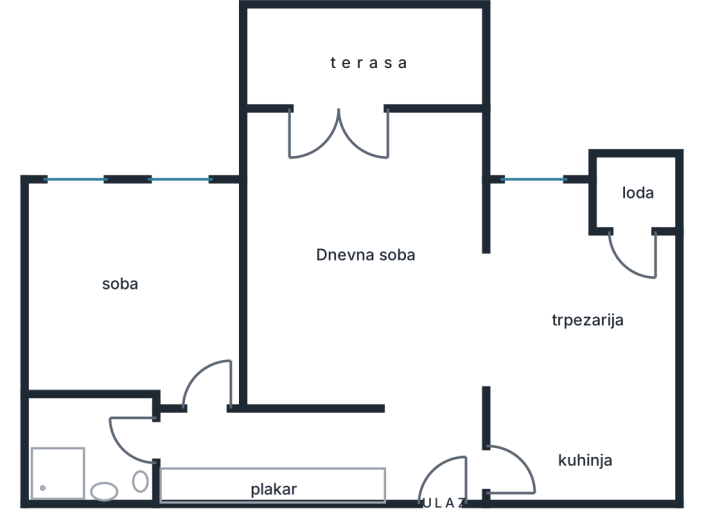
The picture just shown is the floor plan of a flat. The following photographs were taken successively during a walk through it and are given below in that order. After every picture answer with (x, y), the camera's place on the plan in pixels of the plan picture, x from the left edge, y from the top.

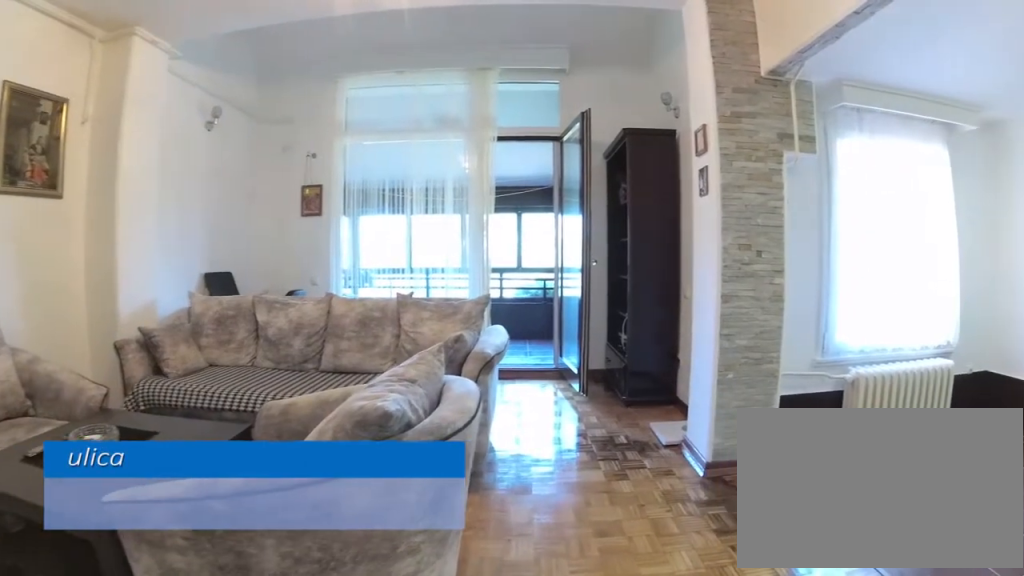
(419, 364)
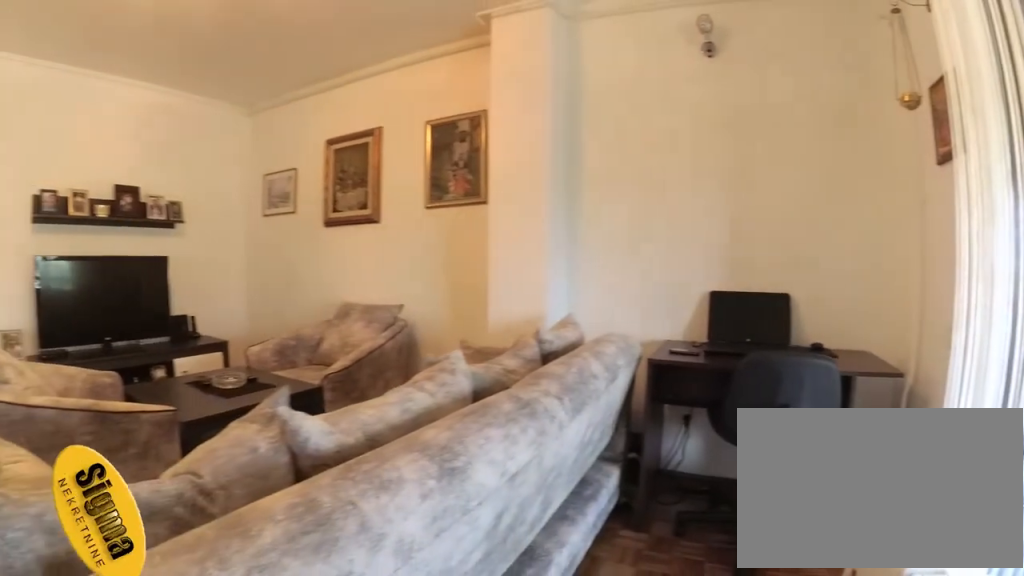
(394, 145)
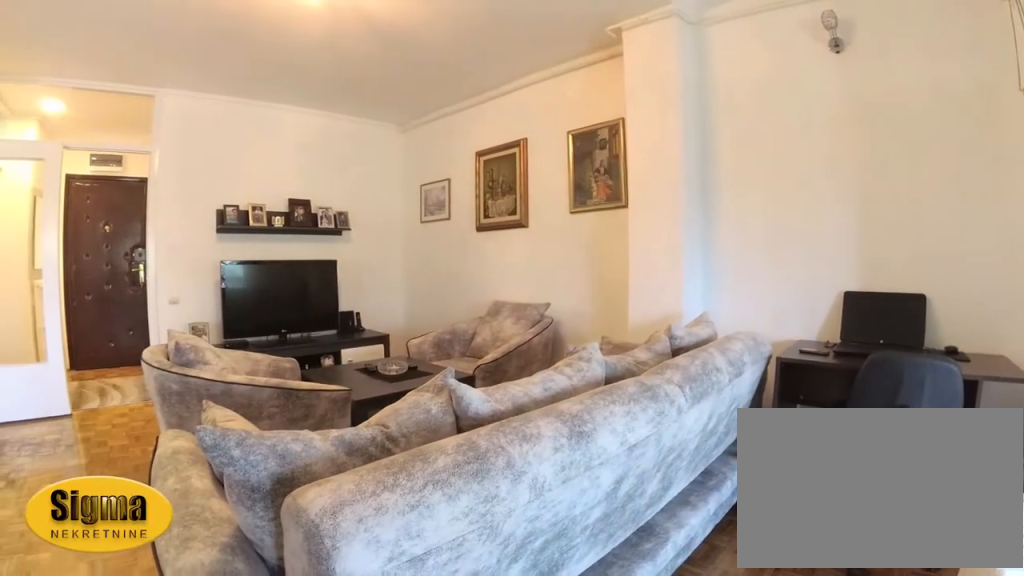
(395, 137)
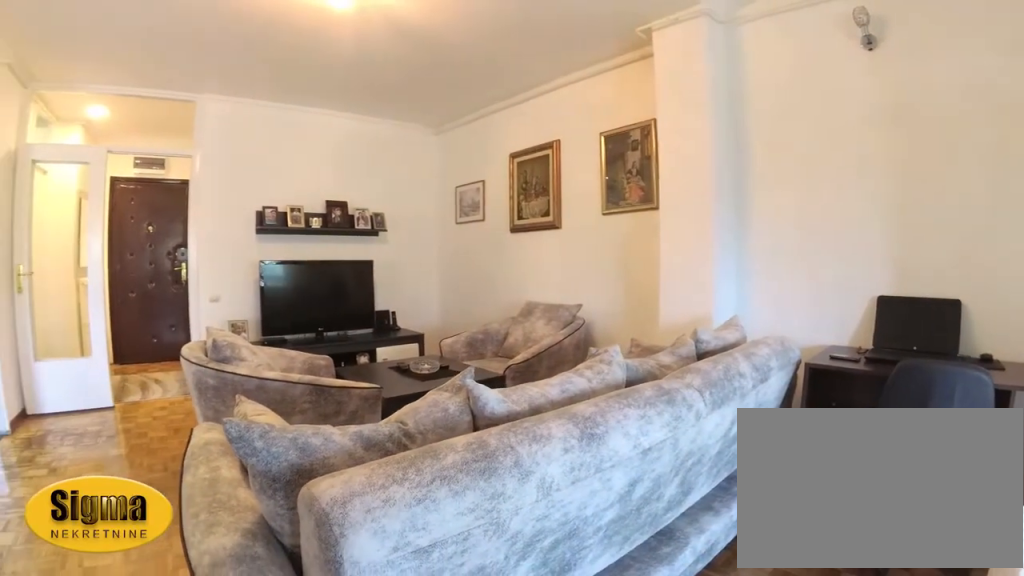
(393, 134)
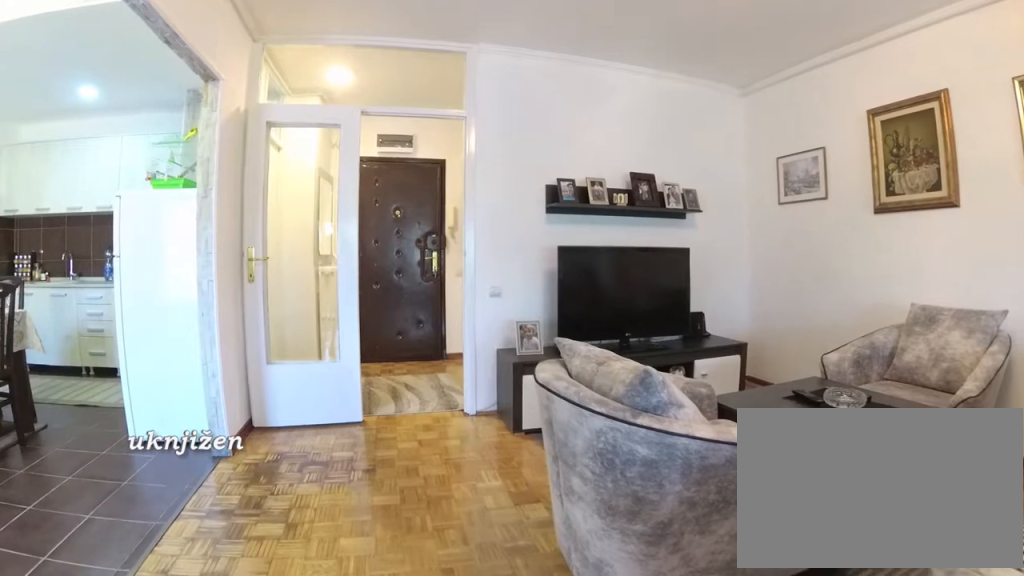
(418, 235)
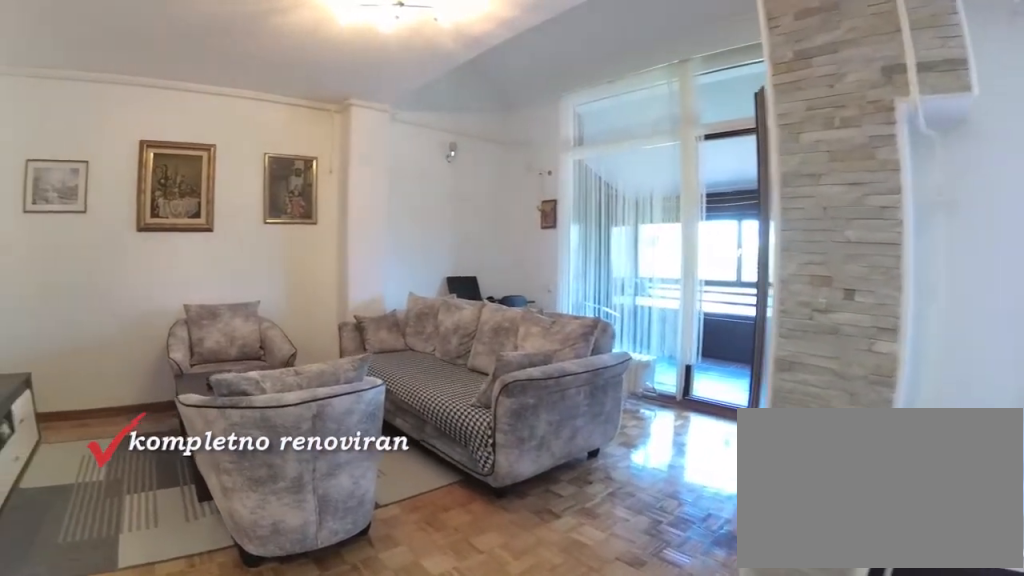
(513, 329)
